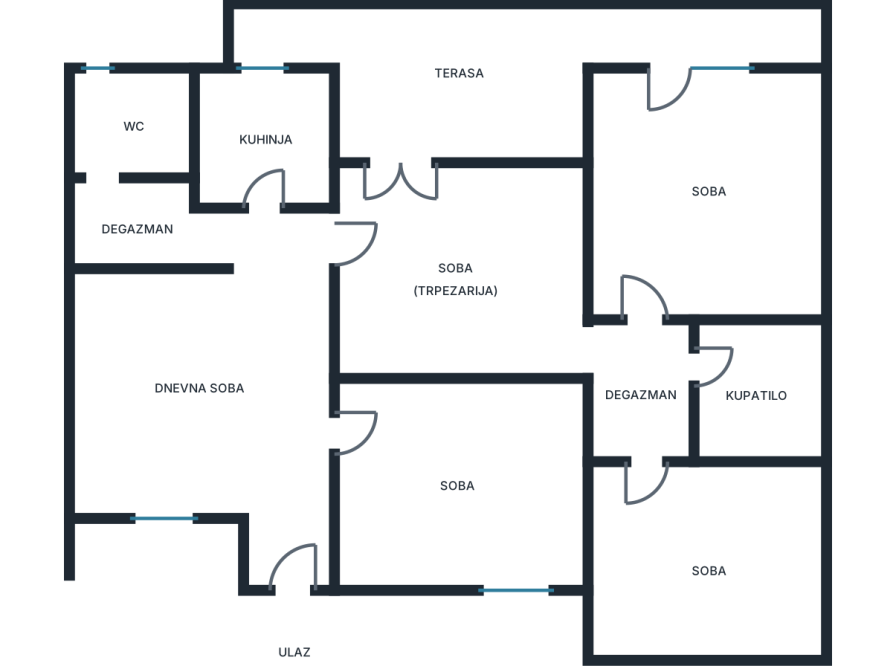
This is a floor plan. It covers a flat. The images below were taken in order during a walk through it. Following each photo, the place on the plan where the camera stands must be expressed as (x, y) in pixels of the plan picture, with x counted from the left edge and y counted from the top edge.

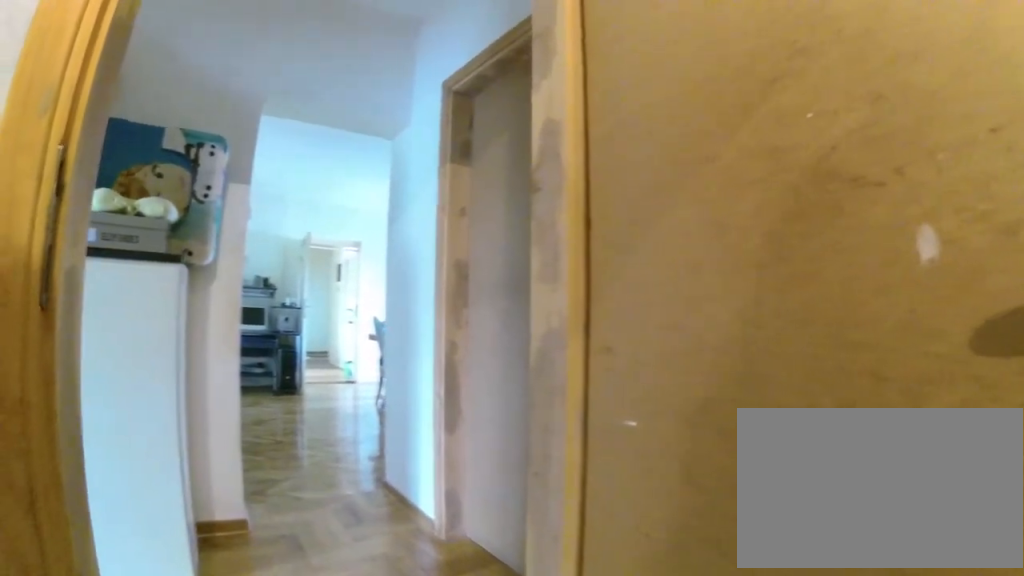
(765, 399)
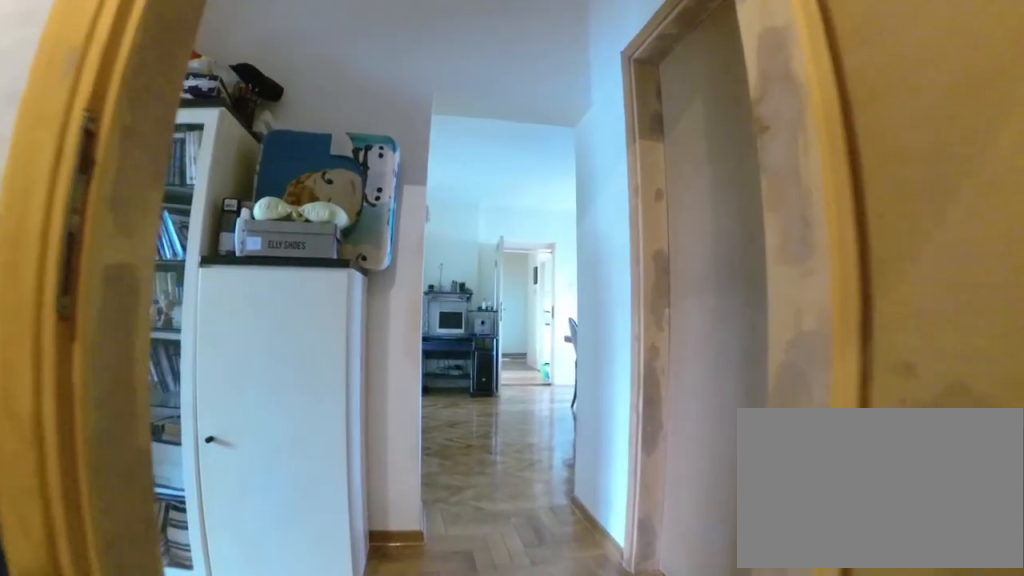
(733, 374)
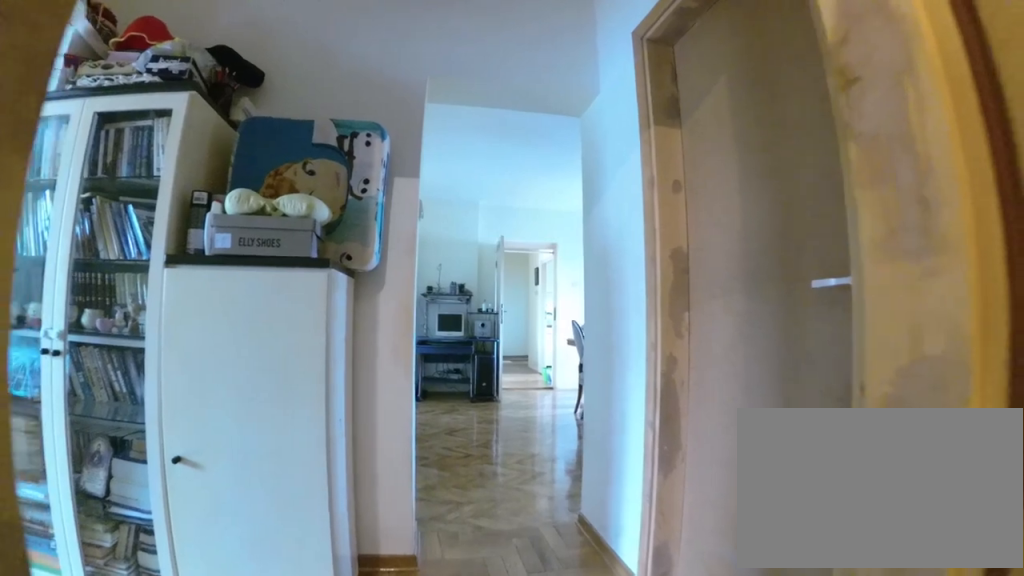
(720, 371)
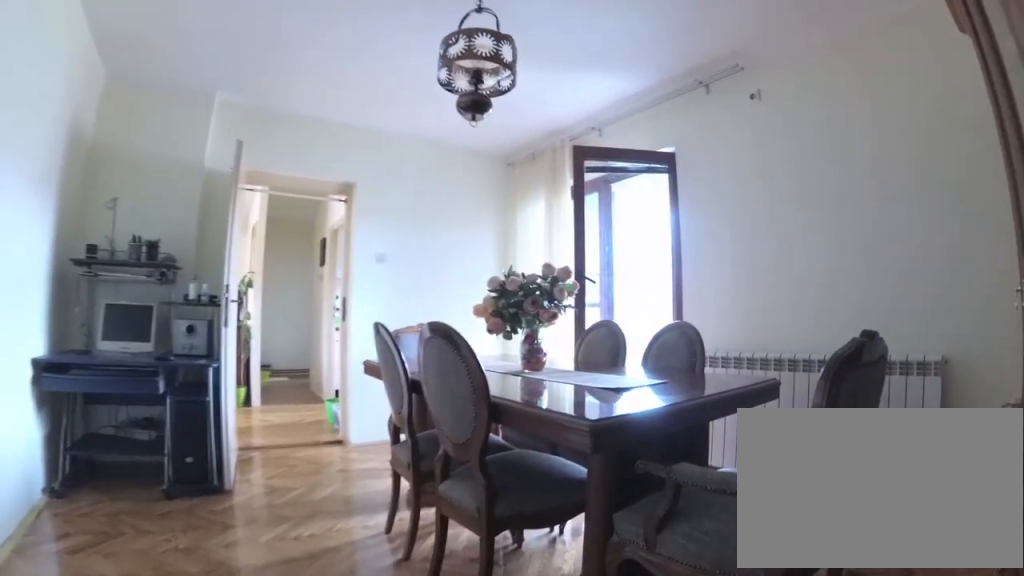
(606, 347)
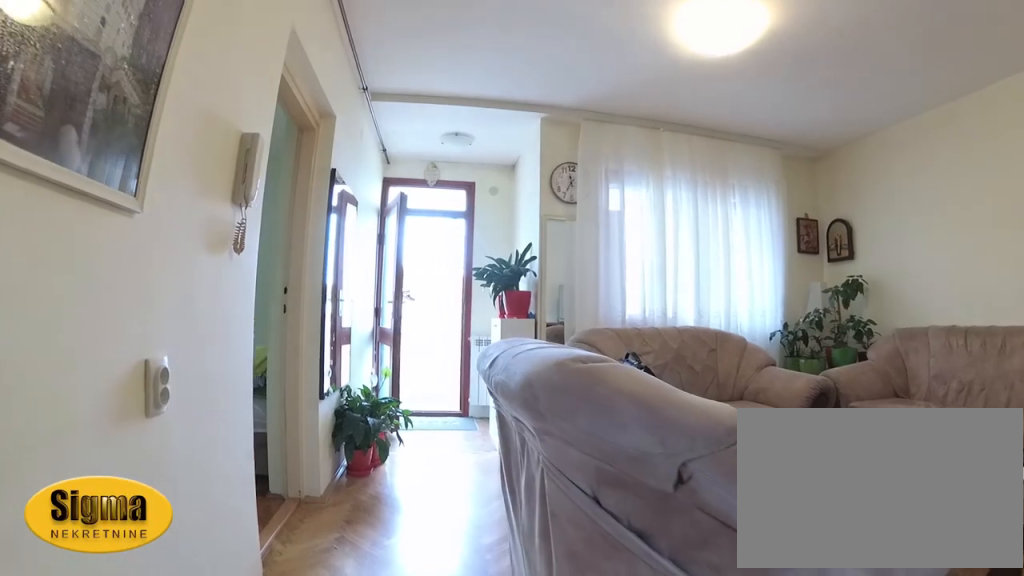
(267, 251)
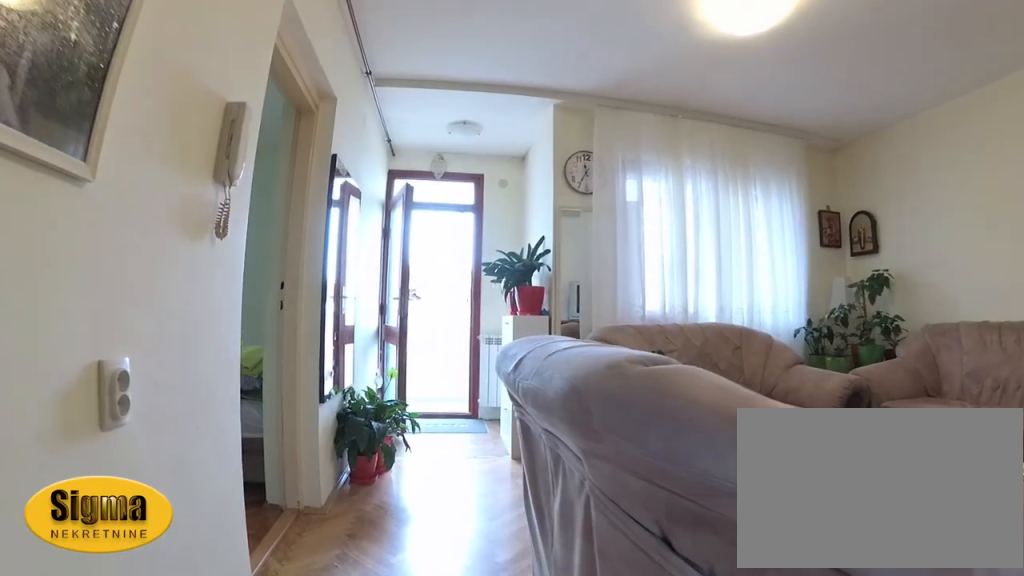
(268, 278)
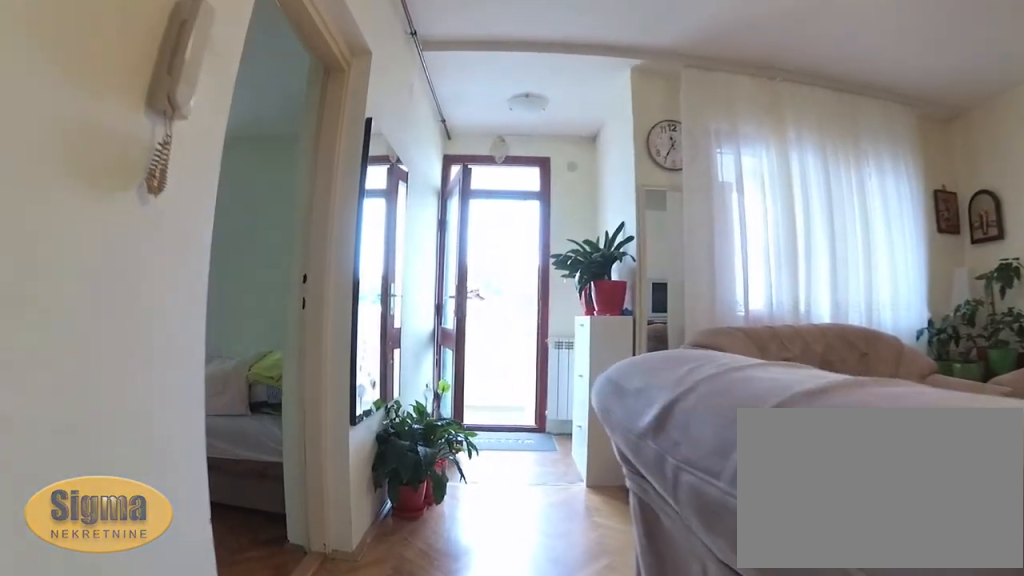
(273, 326)
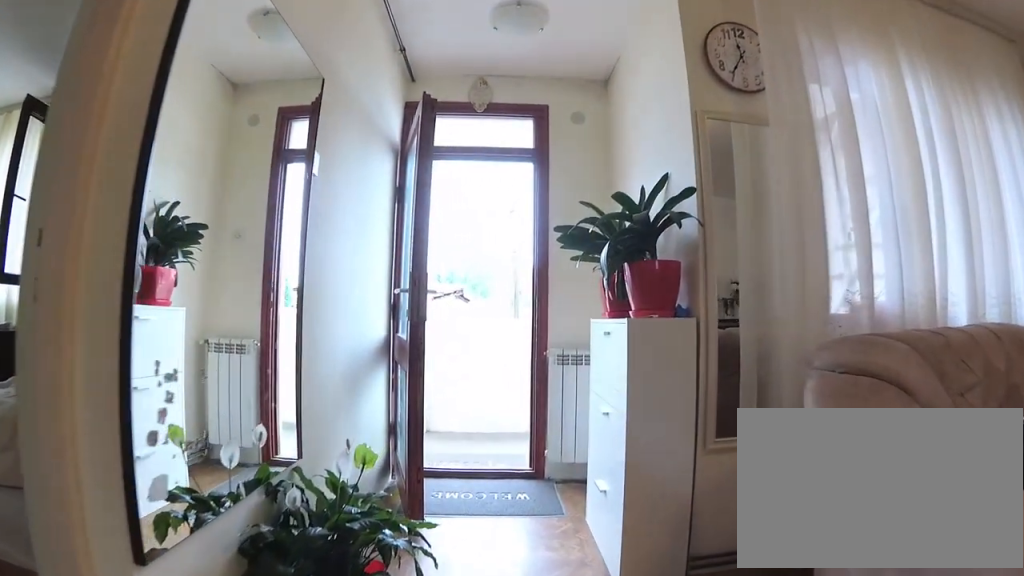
(279, 425)
